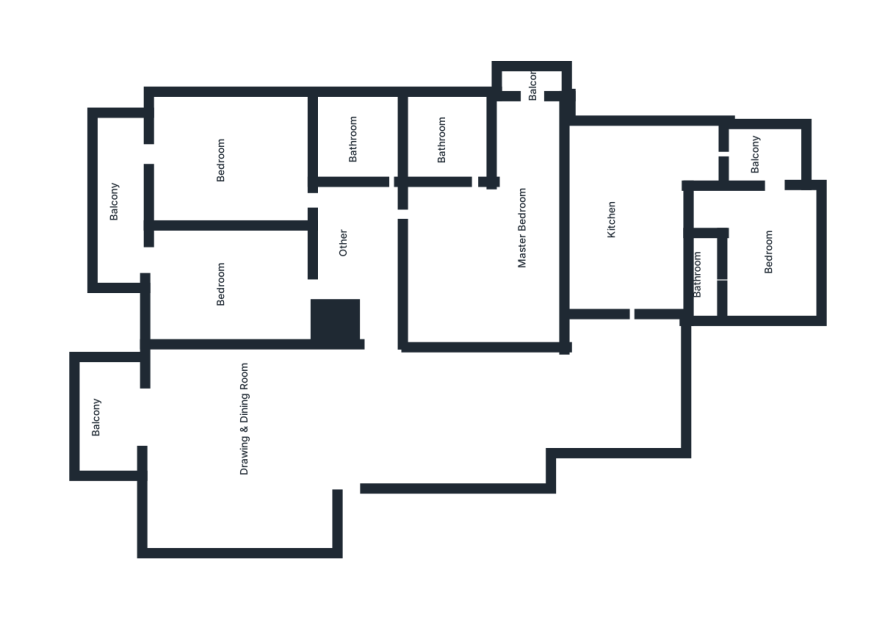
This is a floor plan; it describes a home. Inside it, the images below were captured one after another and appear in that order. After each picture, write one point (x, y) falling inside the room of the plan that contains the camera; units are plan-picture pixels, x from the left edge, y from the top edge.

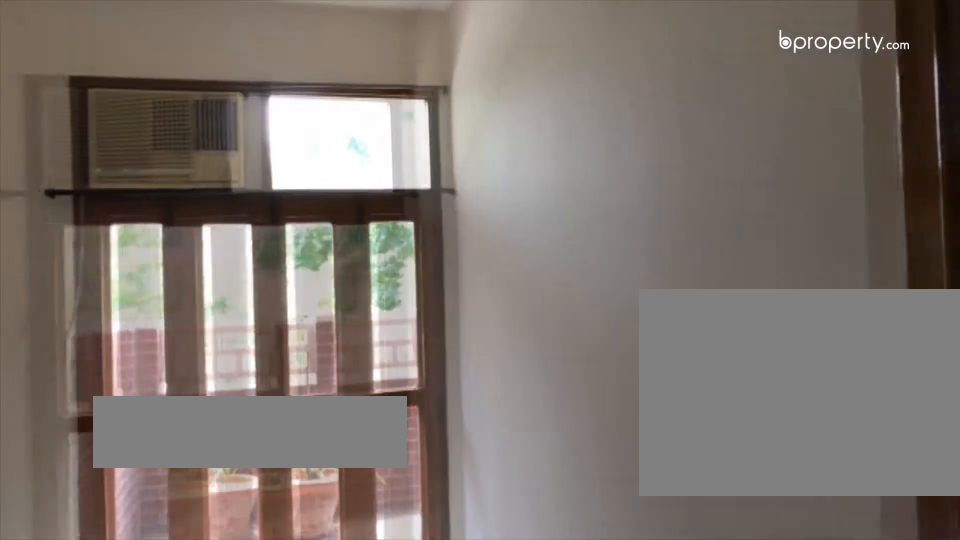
(243, 275)
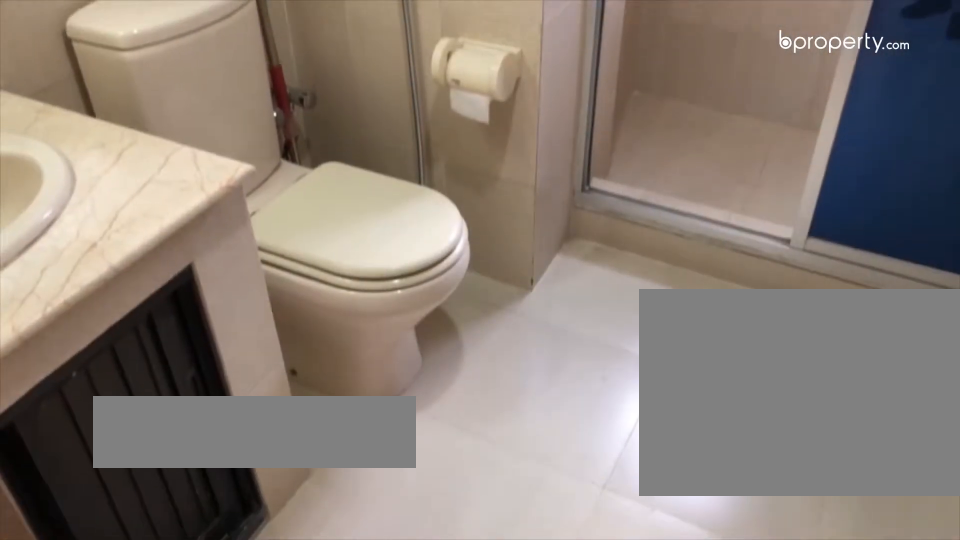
(353, 117)
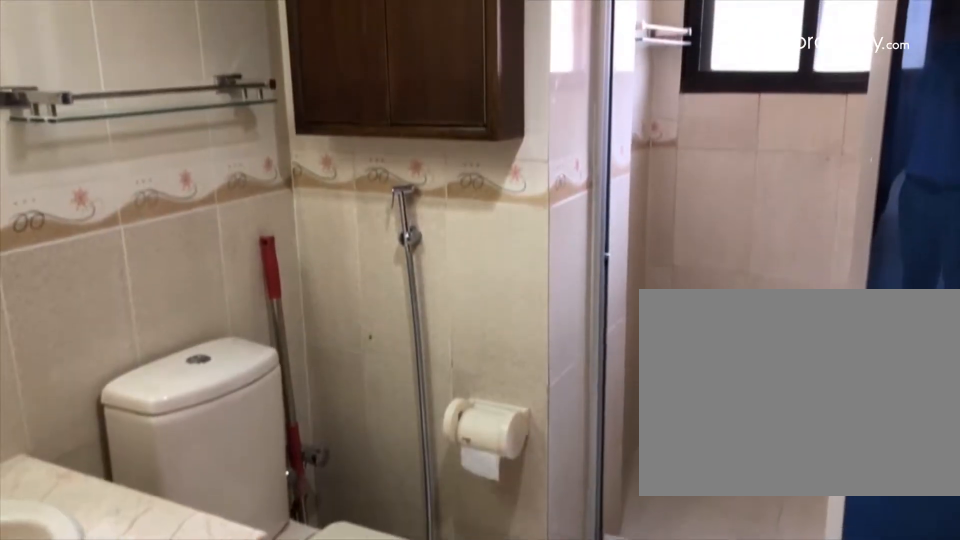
(353, 117)
